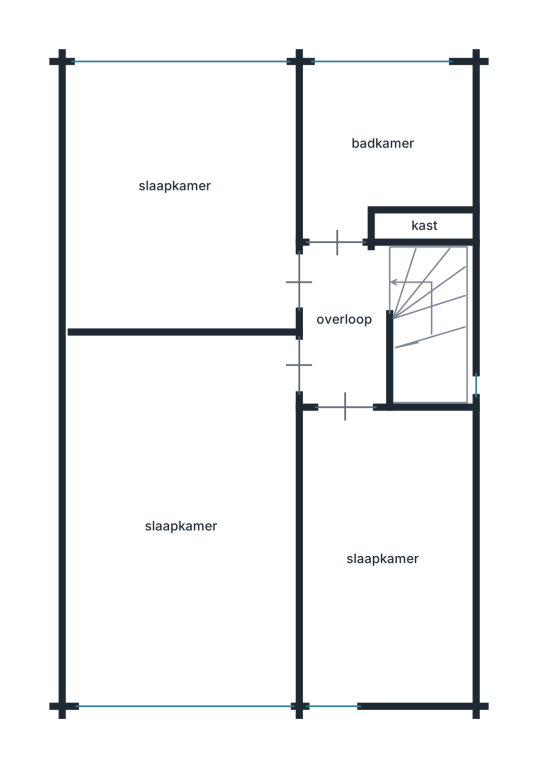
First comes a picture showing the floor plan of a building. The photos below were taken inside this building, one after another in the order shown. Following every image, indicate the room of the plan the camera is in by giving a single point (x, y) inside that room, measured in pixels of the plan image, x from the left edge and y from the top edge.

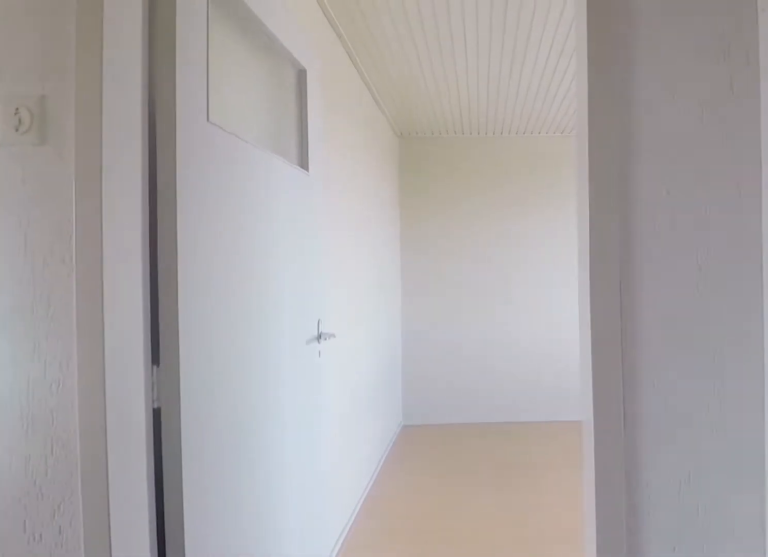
(344, 325)
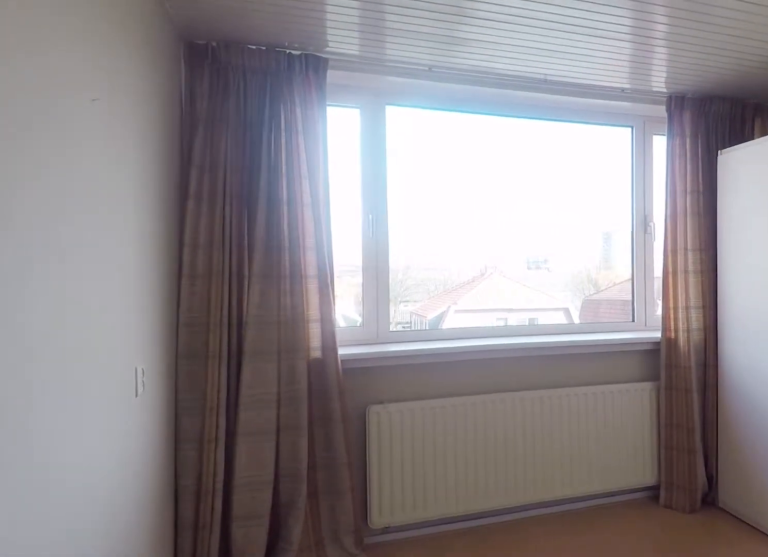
(186, 199)
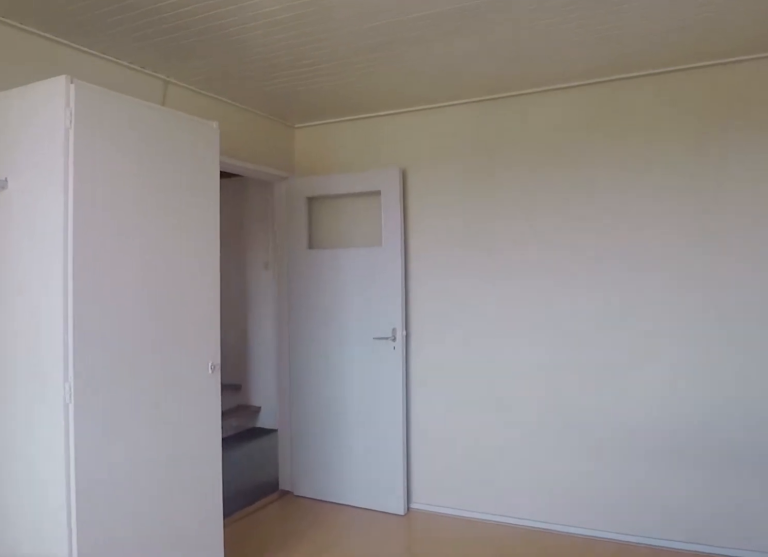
(197, 183)
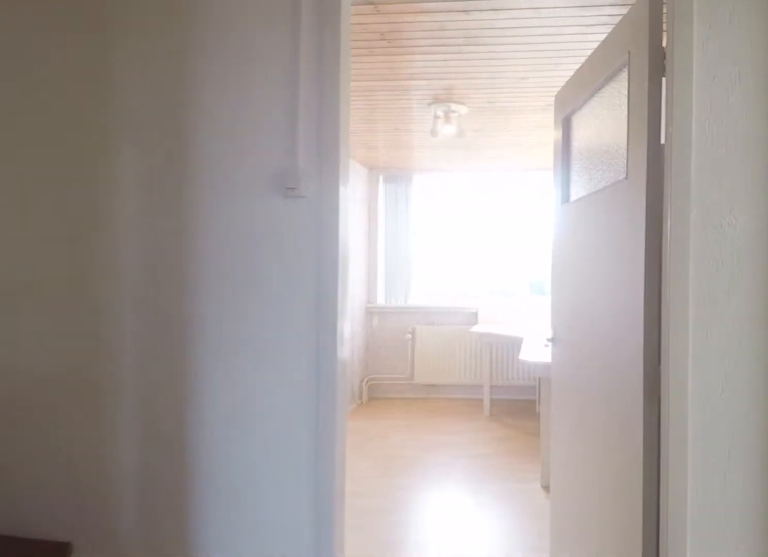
(344, 325)
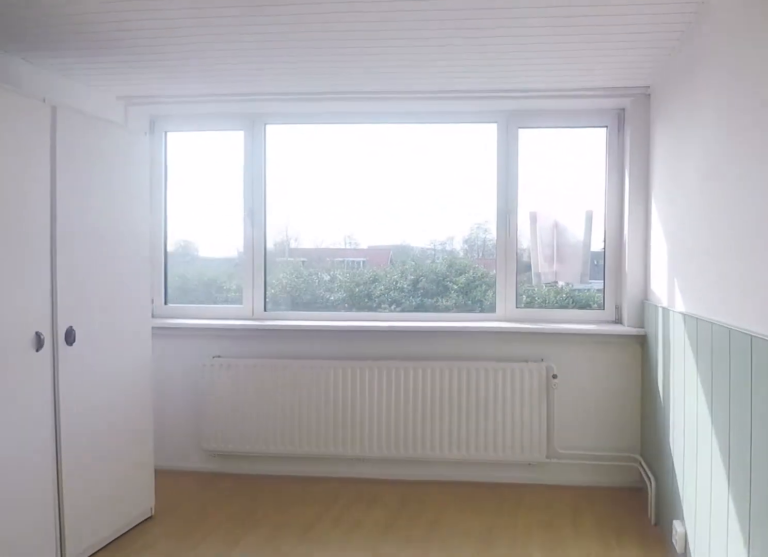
(187, 518)
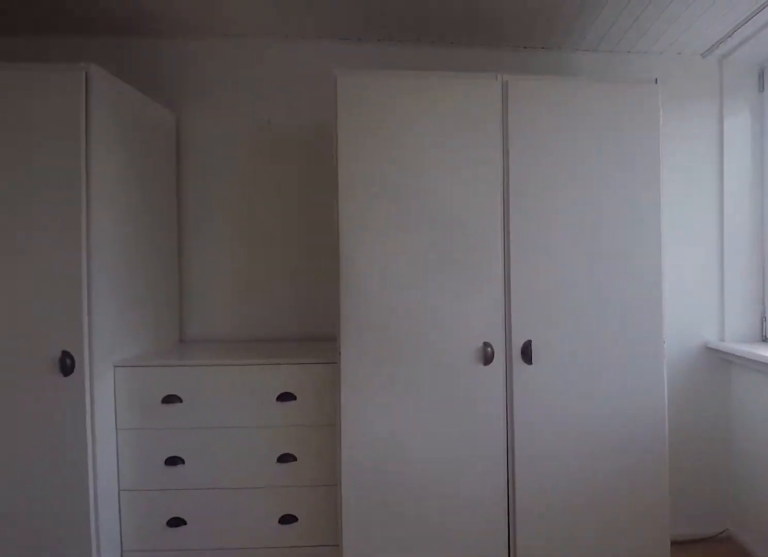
(187, 518)
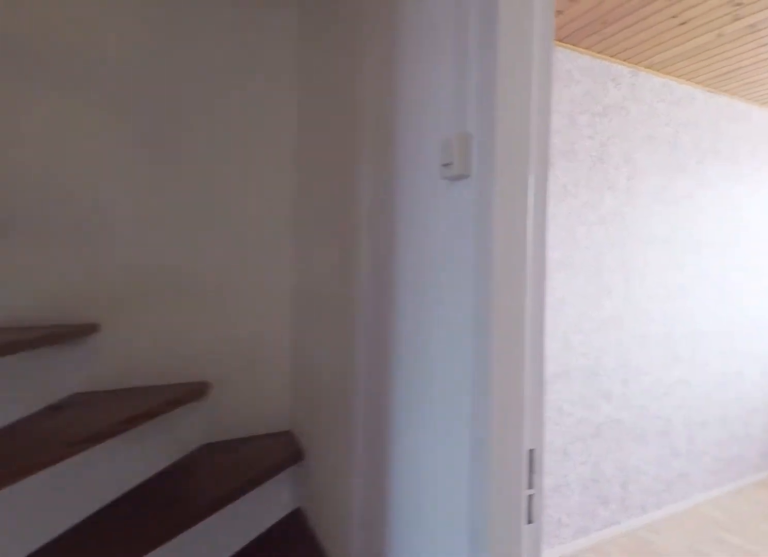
(344, 325)
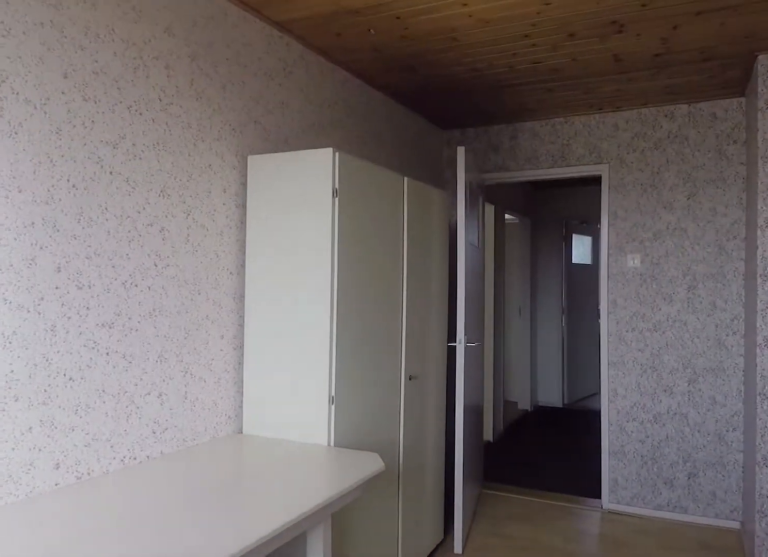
(385, 556)
